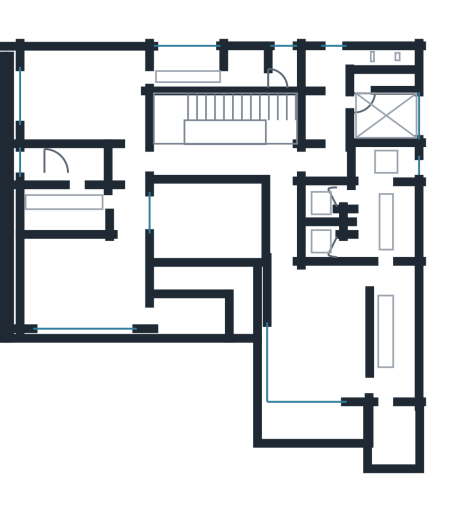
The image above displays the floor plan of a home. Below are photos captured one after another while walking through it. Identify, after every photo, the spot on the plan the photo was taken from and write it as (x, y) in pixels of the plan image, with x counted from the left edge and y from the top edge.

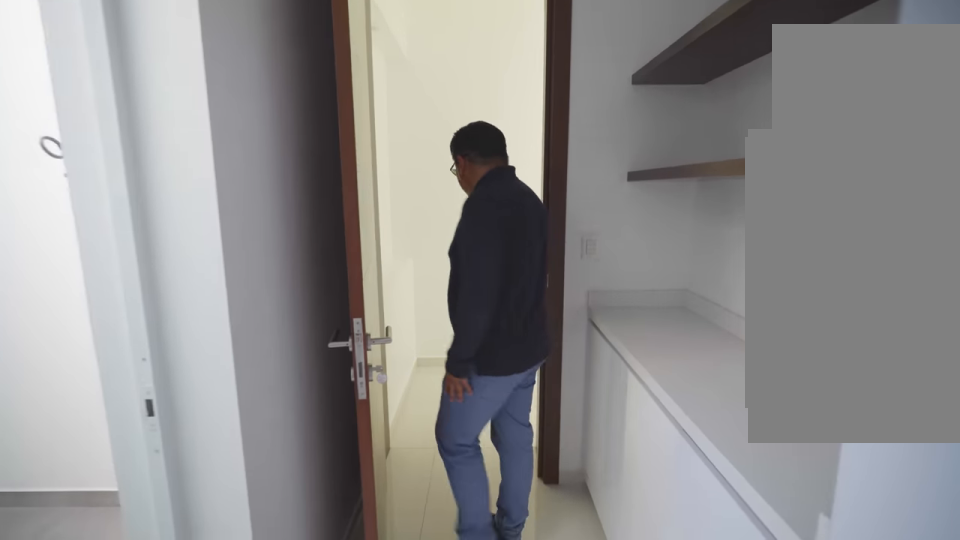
(333, 97)
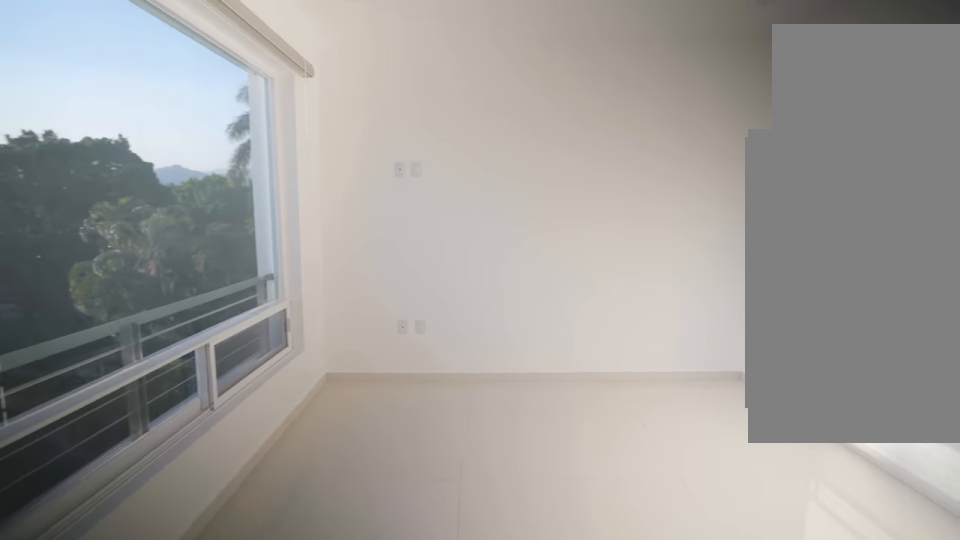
(128, 240)
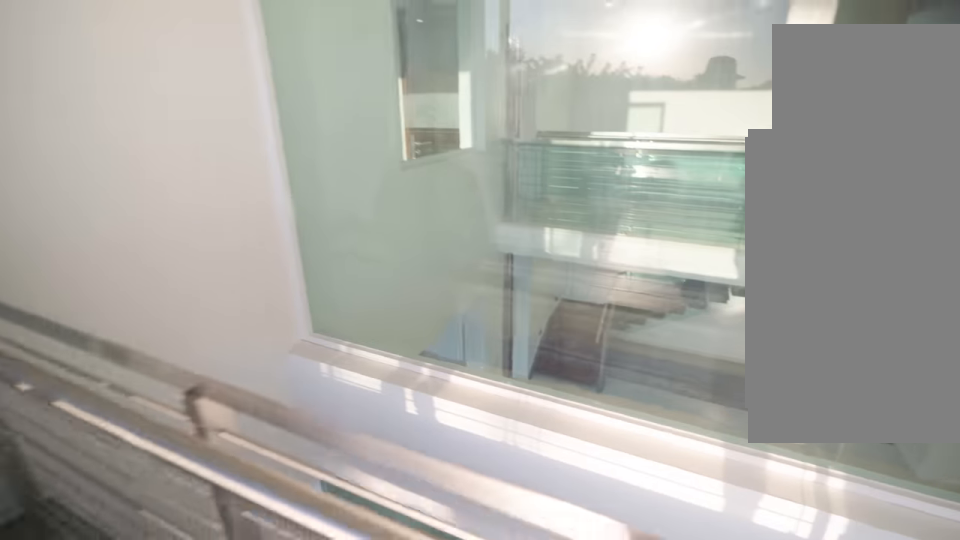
(188, 317)
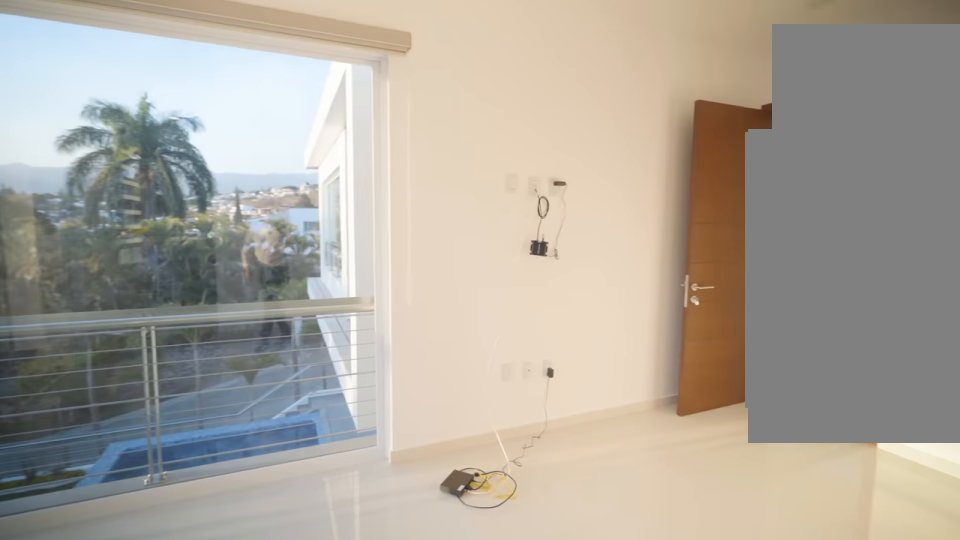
(333, 359)
